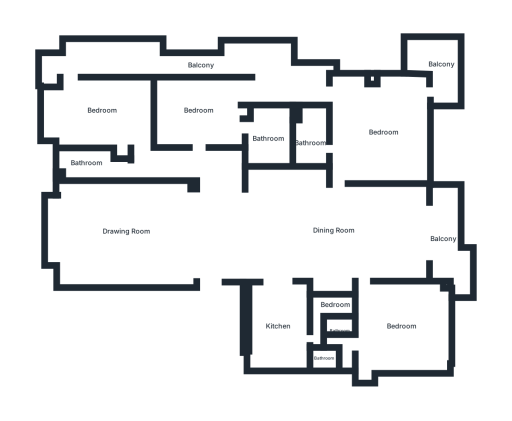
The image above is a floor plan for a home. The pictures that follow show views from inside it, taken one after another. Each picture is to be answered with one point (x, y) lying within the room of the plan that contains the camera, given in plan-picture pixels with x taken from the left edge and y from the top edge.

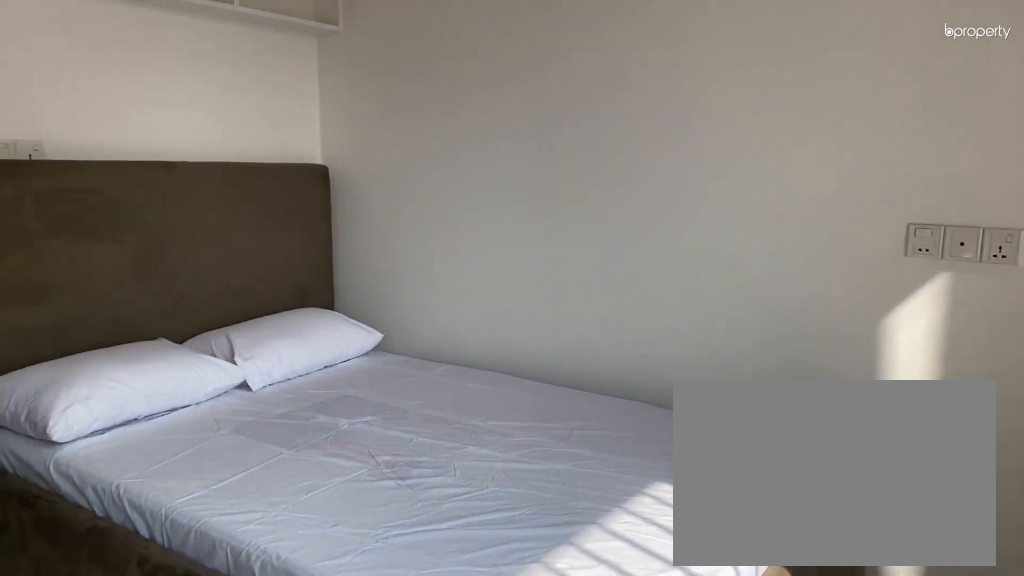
(197, 110)
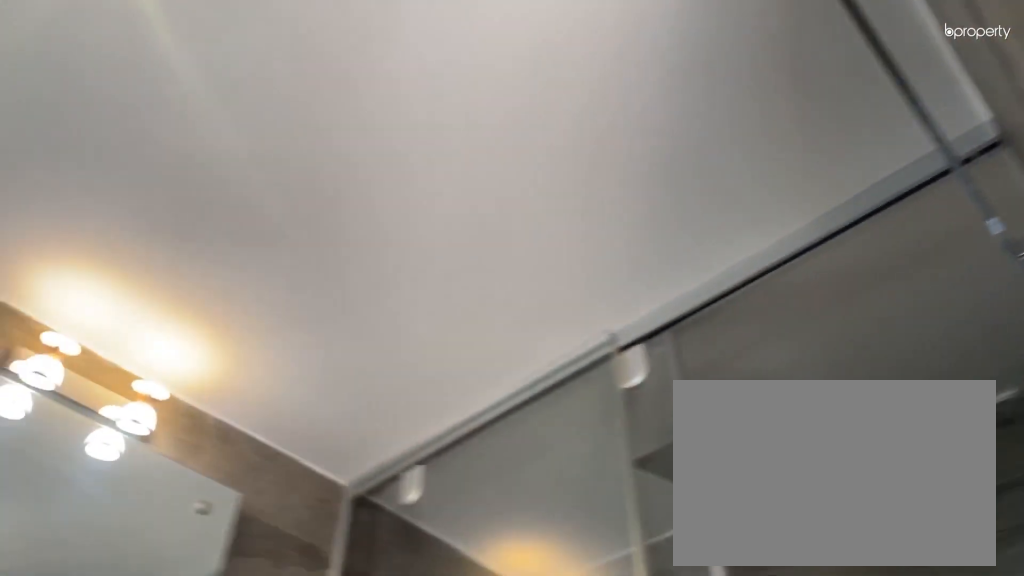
(267, 139)
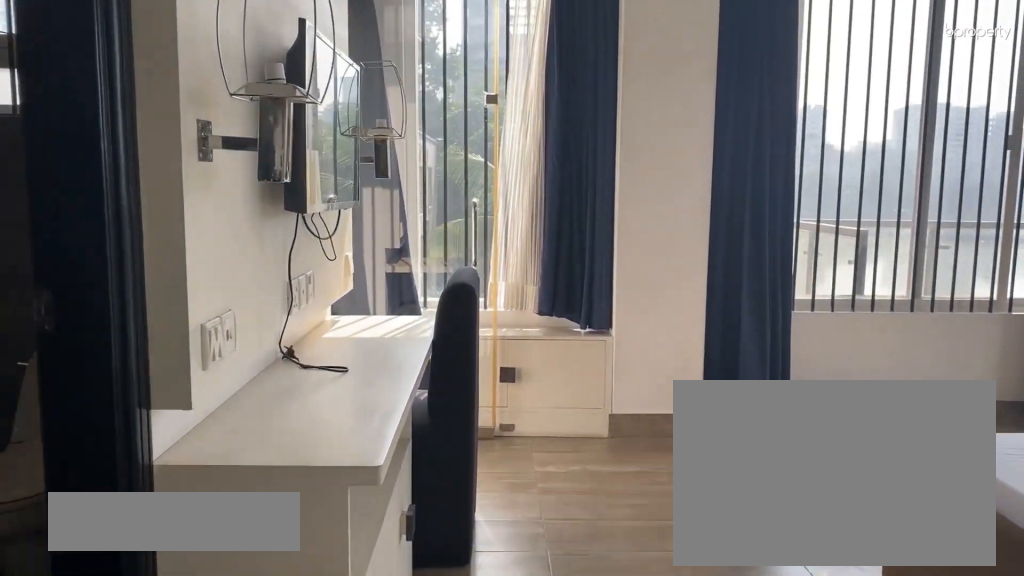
(377, 134)
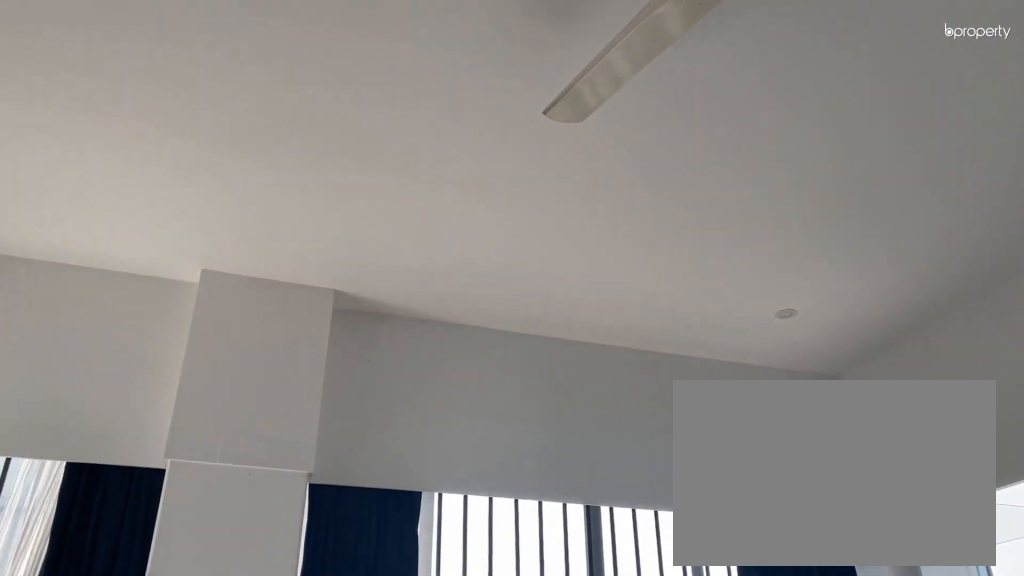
(377, 134)
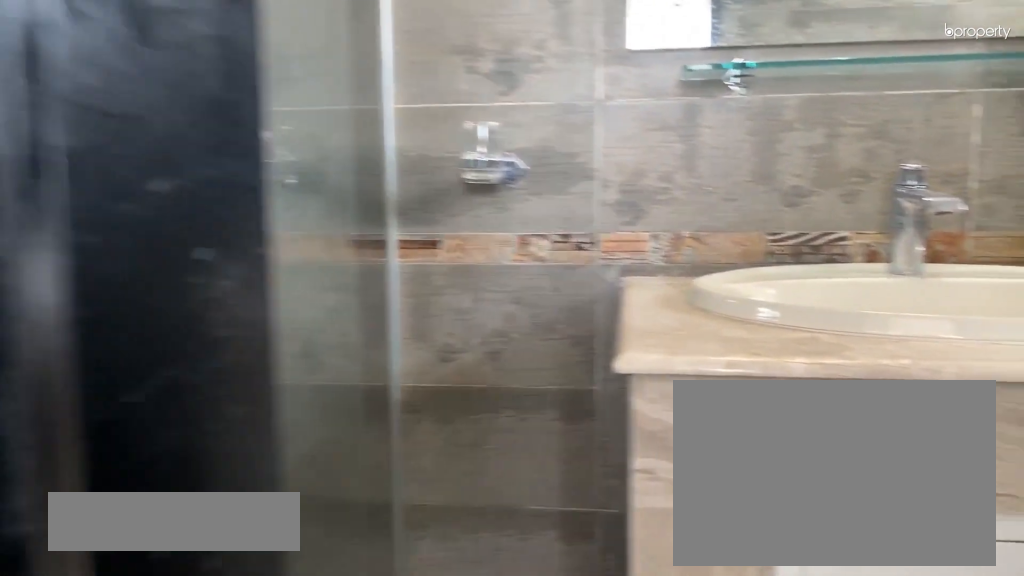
(307, 142)
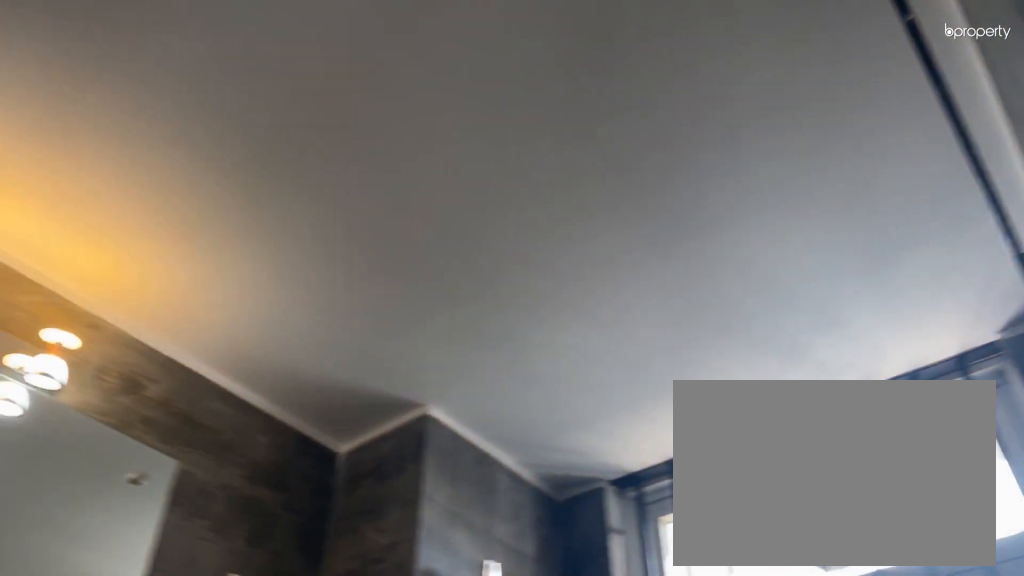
(307, 142)
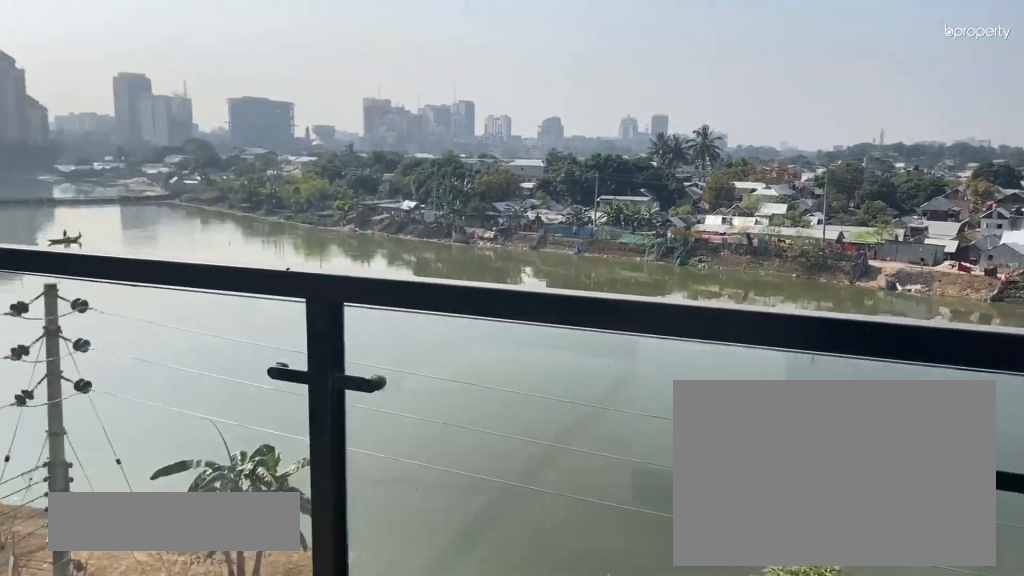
(441, 64)
